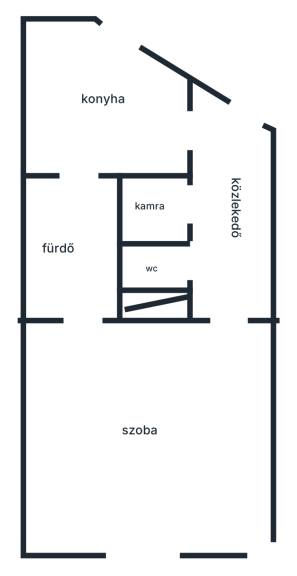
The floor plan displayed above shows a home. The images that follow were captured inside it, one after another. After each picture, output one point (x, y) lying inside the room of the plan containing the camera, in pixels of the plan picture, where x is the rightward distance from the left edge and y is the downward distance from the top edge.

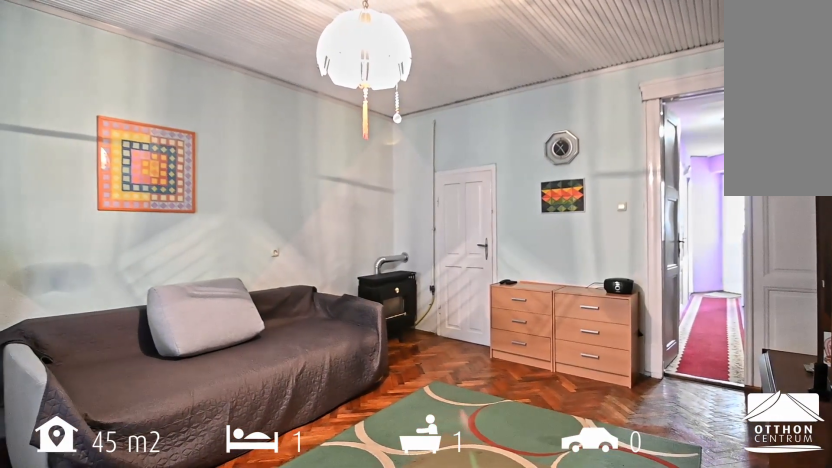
(142, 414)
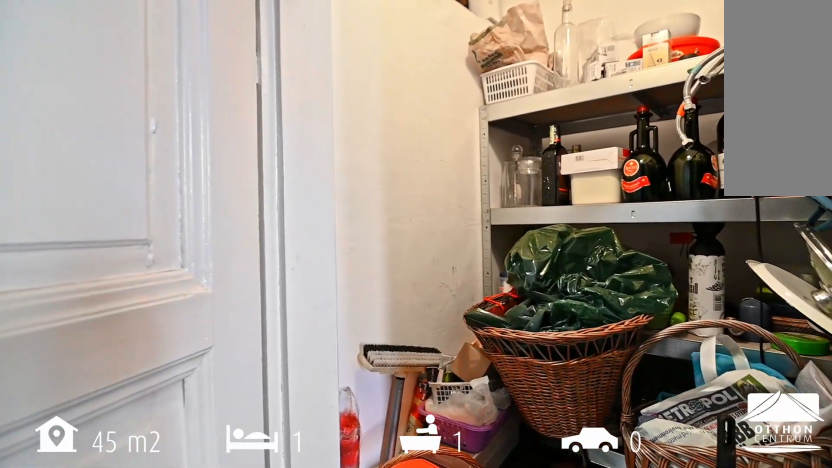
(159, 203)
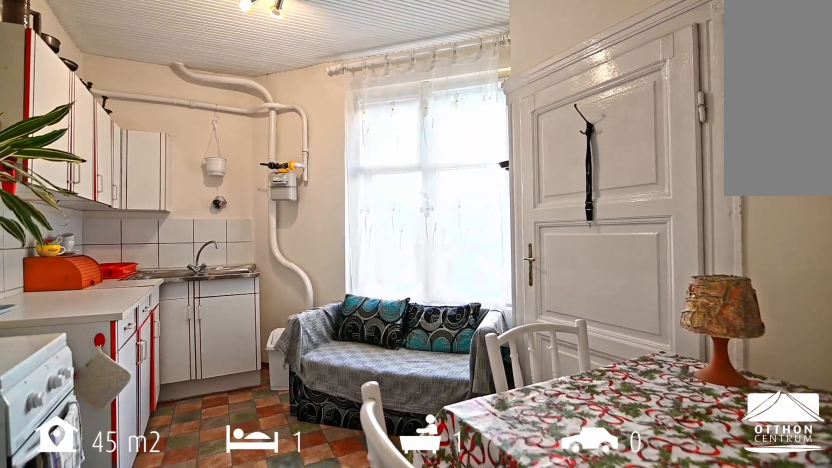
(102, 114)
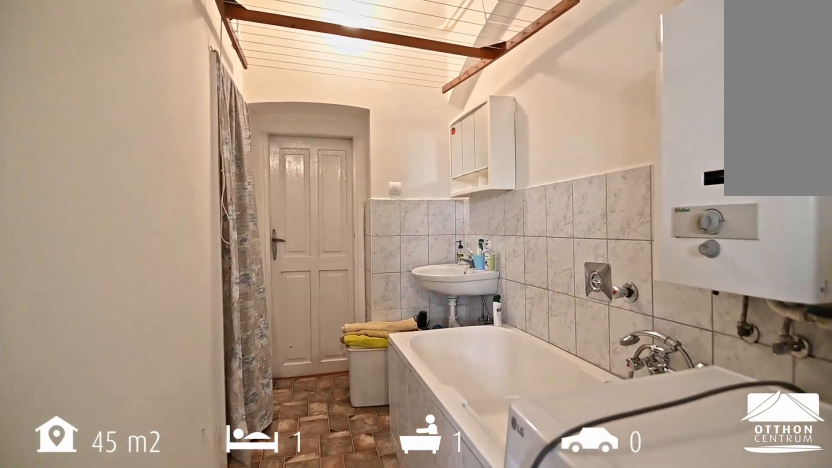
(75, 248)
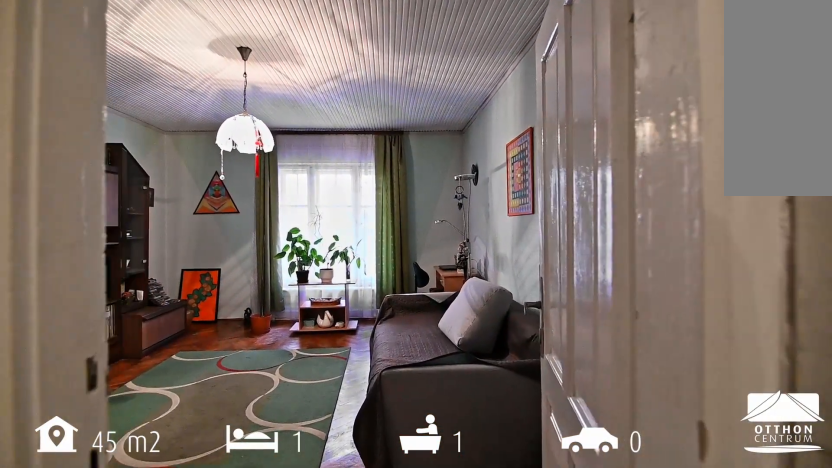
(75, 248)
